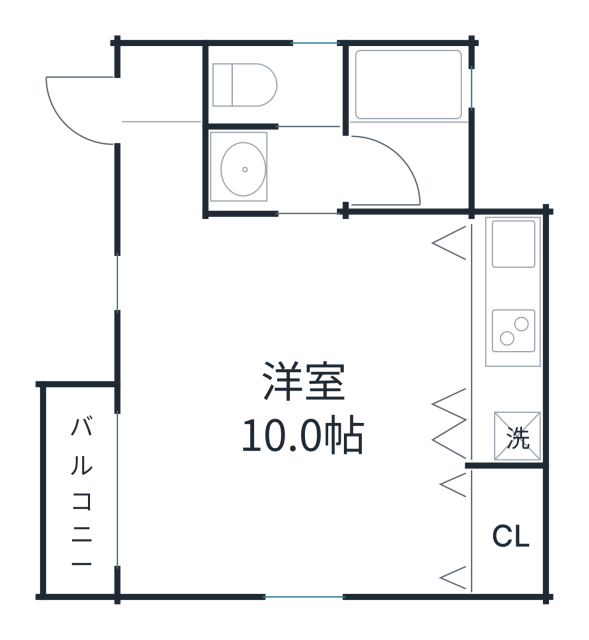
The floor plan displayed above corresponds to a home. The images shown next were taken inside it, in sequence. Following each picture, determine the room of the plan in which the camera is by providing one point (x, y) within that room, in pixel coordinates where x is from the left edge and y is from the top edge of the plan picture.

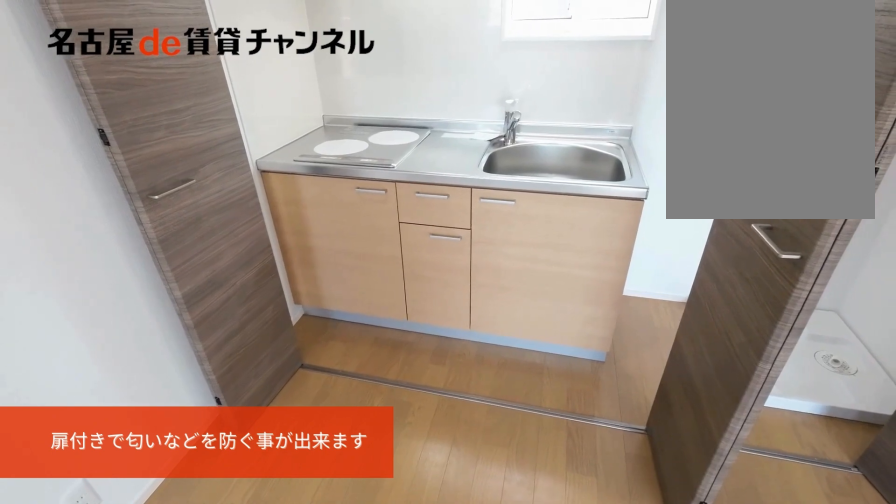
(505, 339)
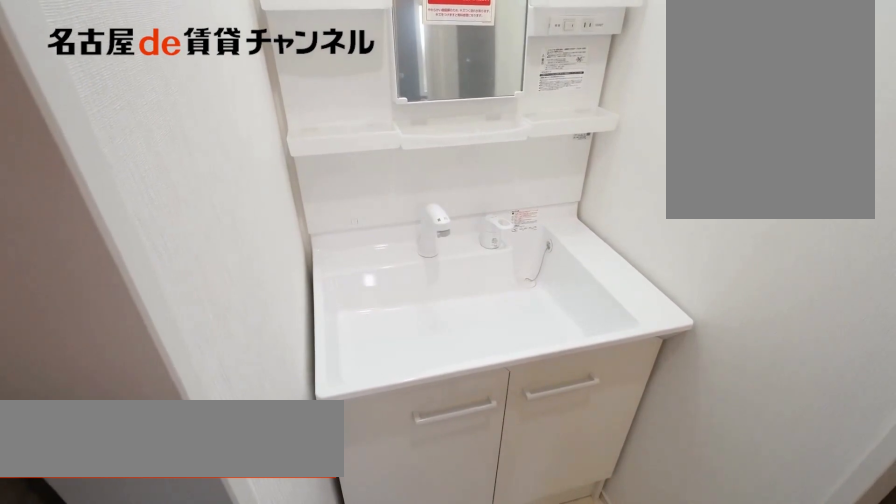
(274, 172)
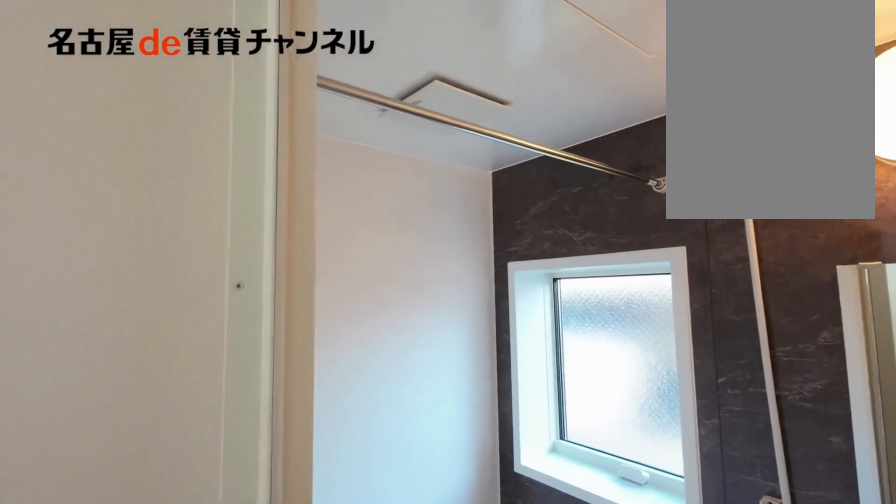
(408, 126)
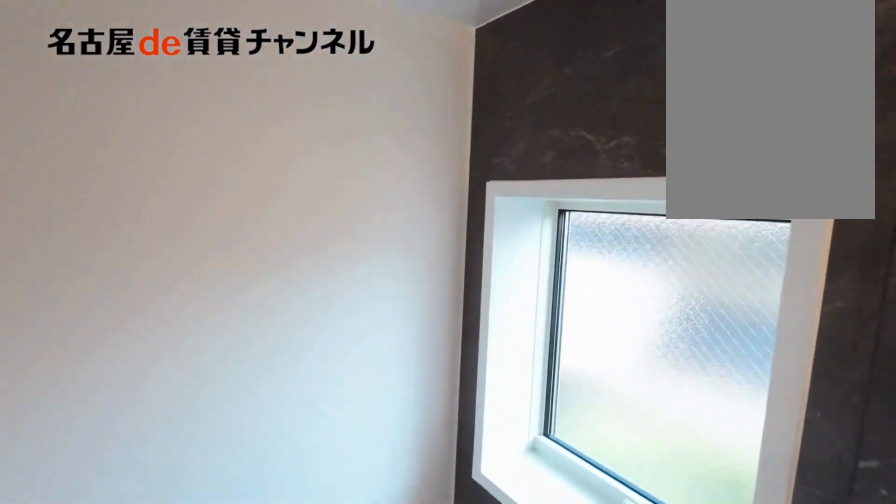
(408, 126)
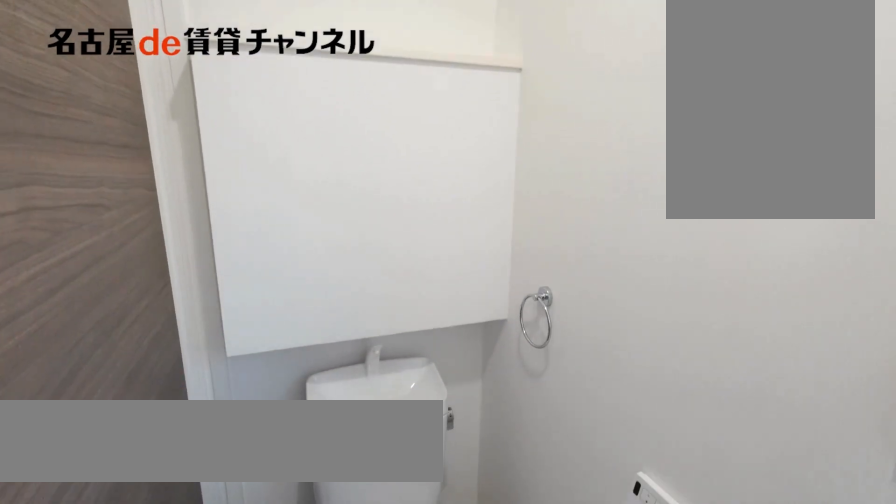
(274, 85)
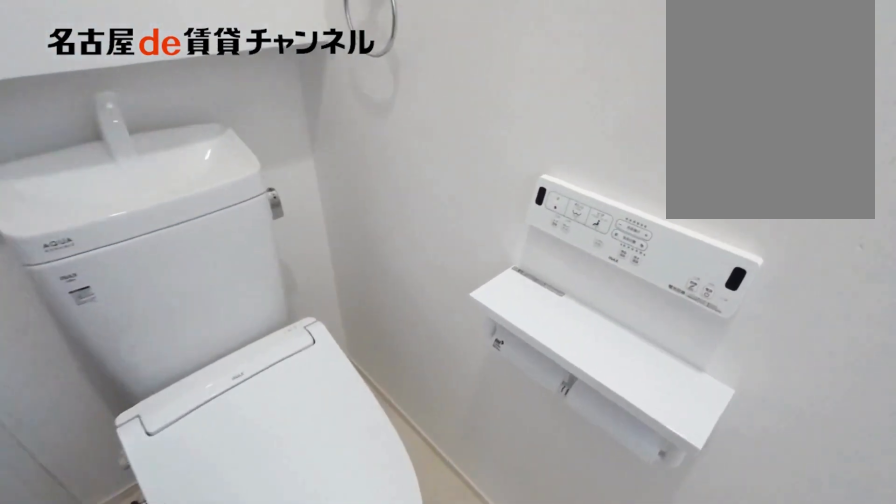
(274, 85)
